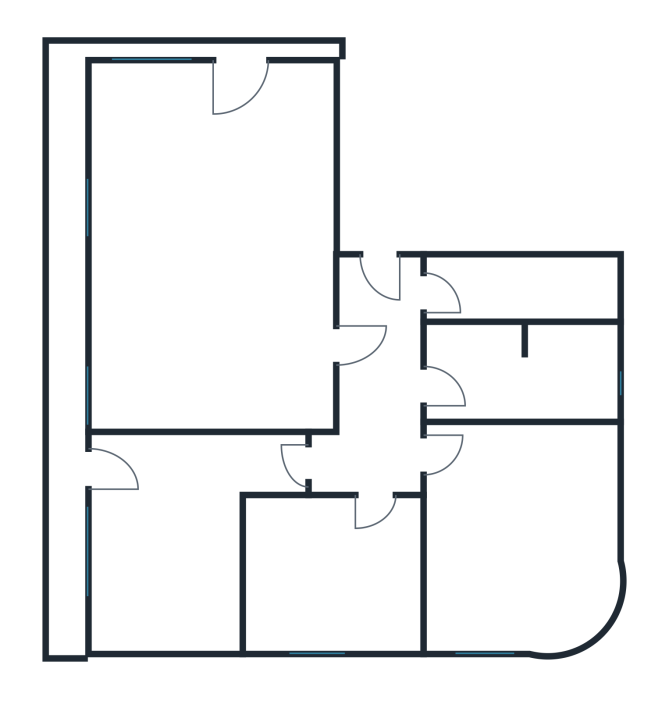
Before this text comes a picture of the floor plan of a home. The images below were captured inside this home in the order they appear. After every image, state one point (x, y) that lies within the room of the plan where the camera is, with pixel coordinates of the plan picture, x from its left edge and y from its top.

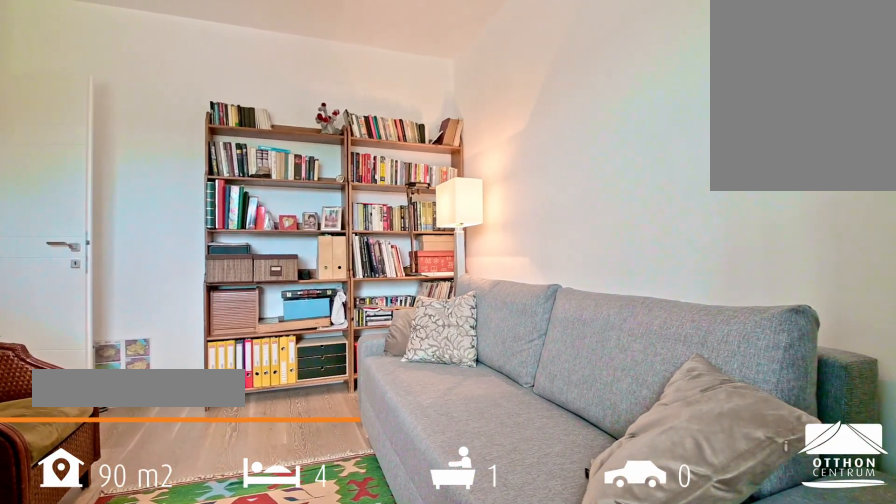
(521, 531)
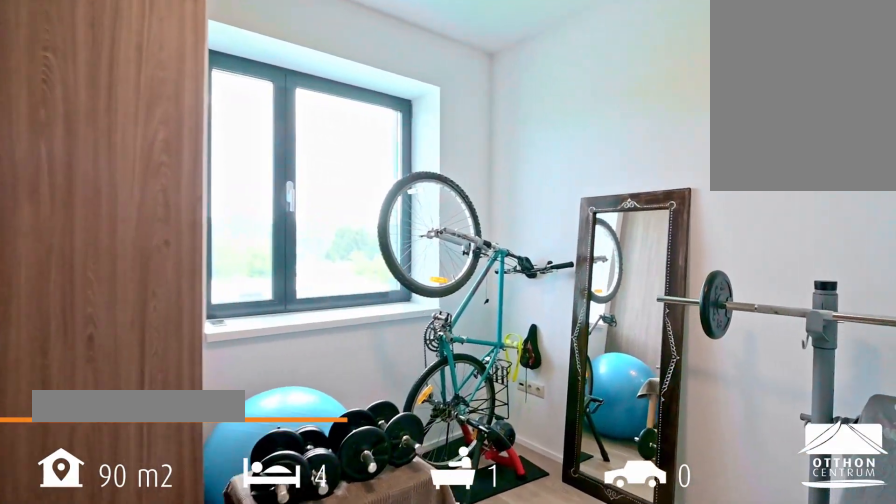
(329, 583)
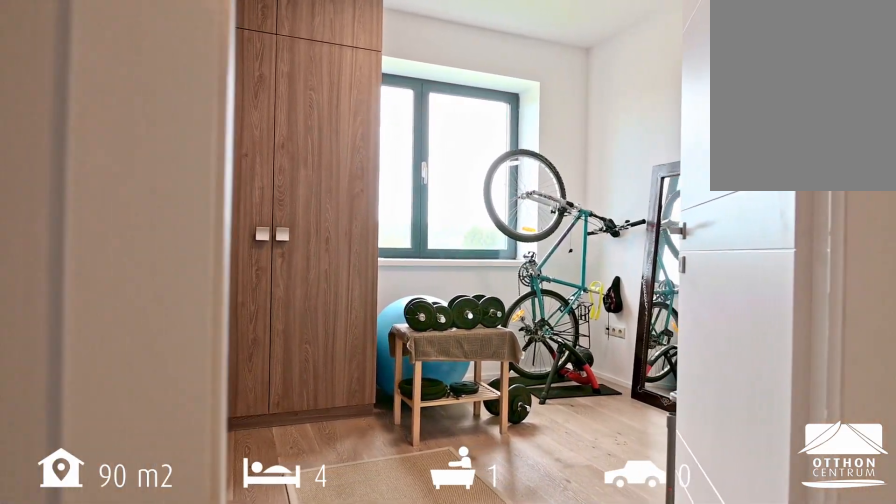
(329, 583)
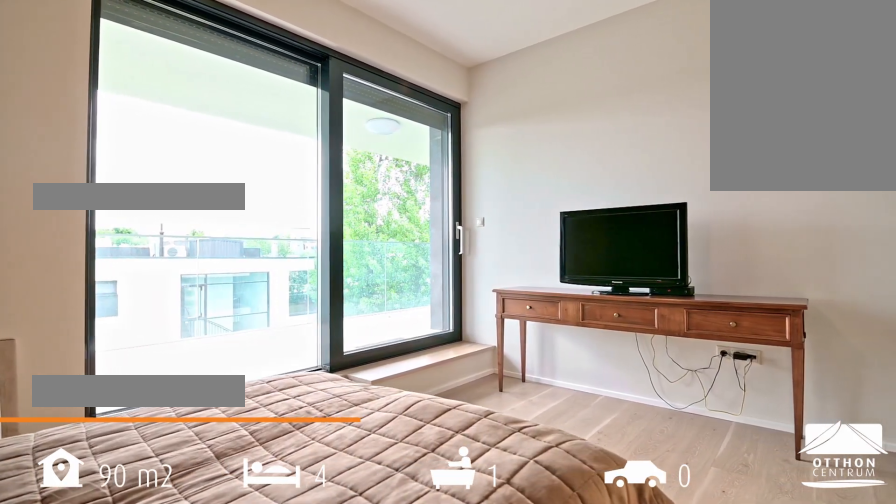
(189, 557)
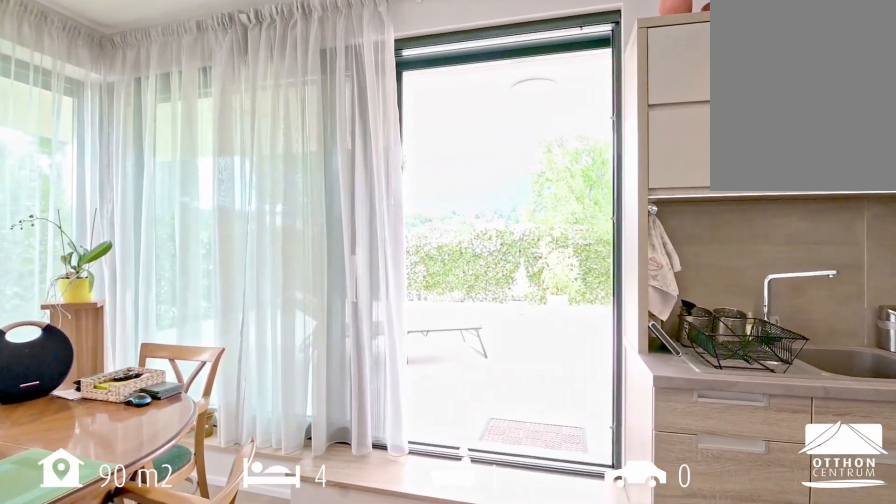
(205, 177)
